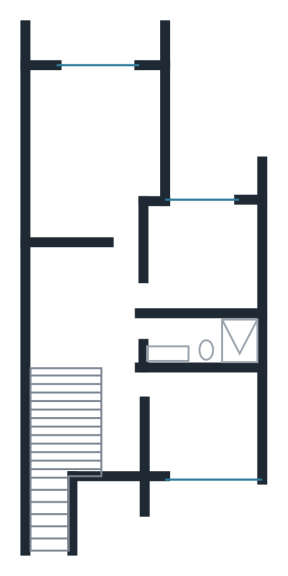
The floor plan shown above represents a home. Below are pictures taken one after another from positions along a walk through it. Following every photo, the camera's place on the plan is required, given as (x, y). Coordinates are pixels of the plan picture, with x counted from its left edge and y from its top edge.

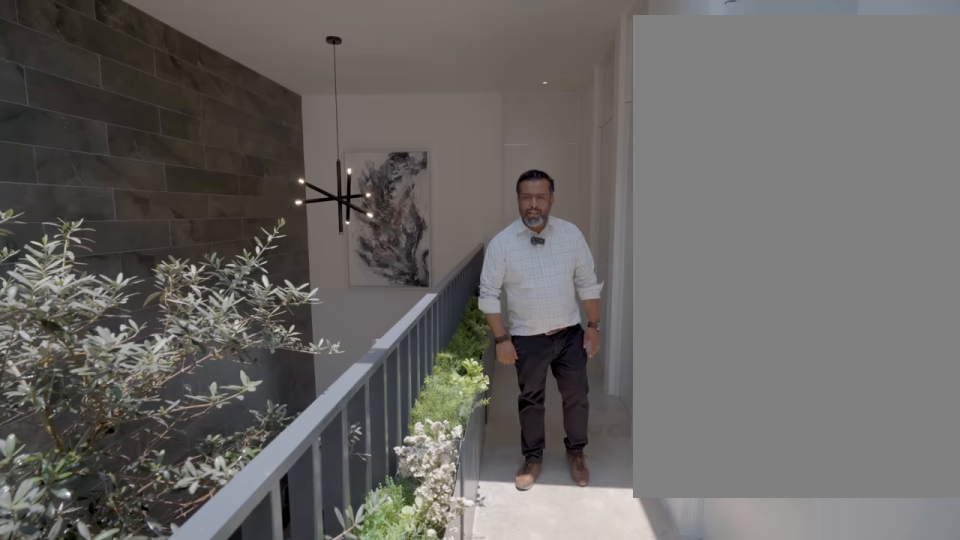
(119, 453)
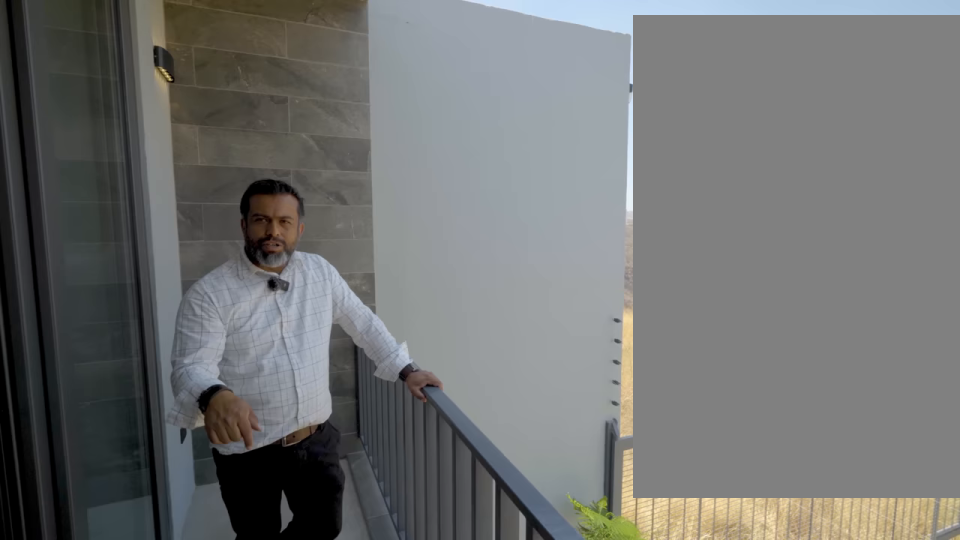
(108, 48)
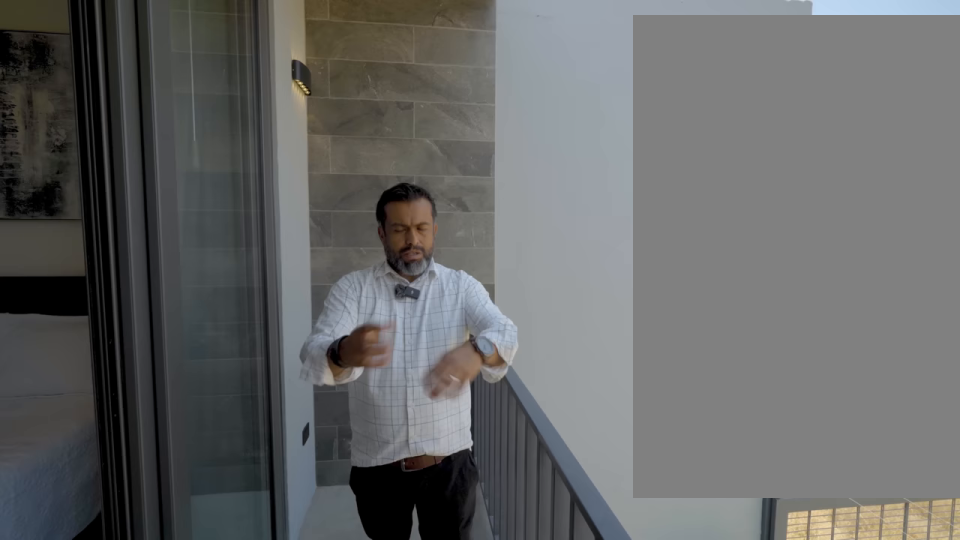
(108, 49)
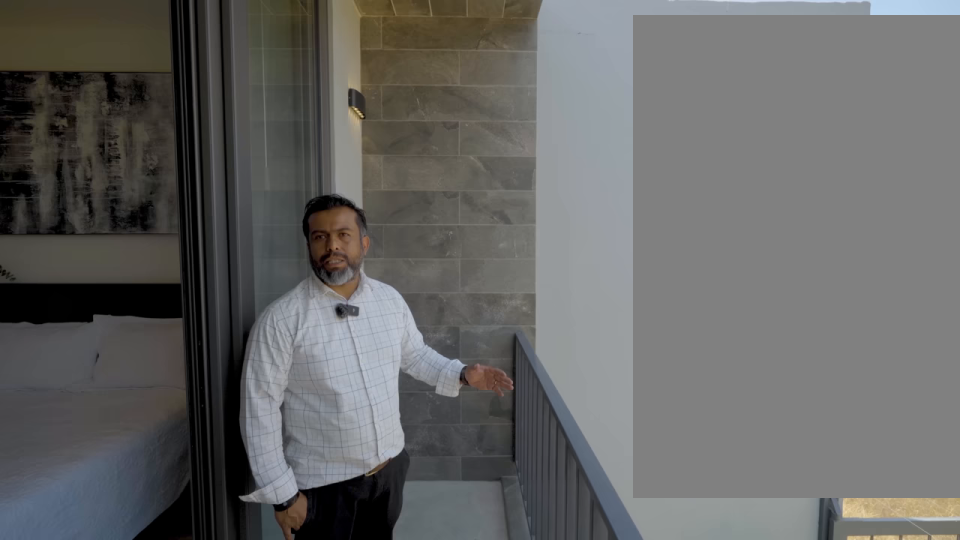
(108, 49)
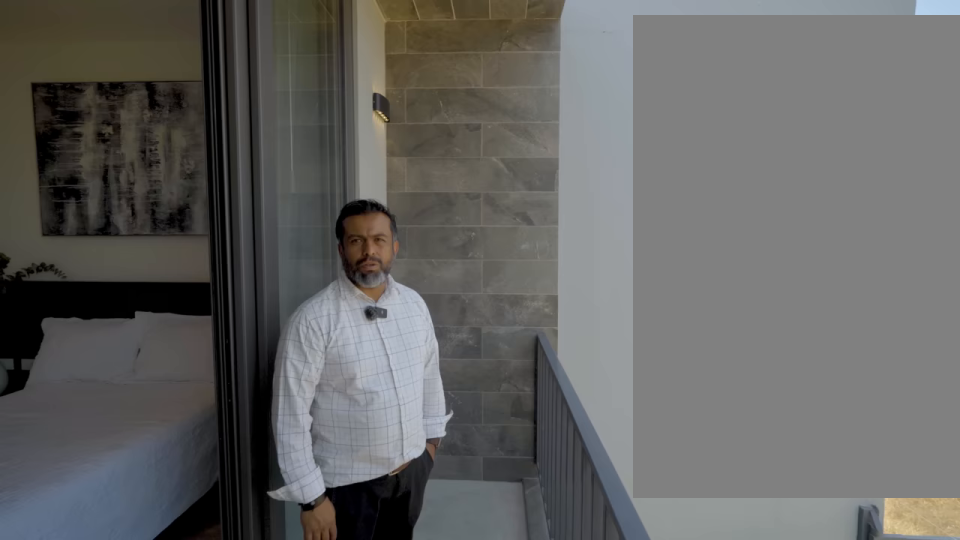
(108, 48)
